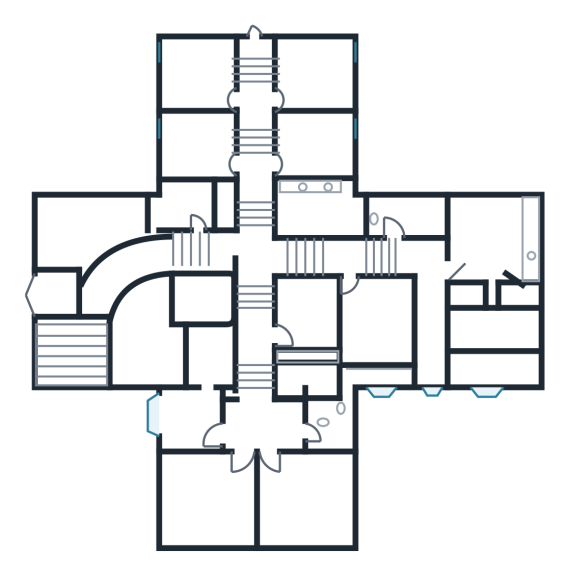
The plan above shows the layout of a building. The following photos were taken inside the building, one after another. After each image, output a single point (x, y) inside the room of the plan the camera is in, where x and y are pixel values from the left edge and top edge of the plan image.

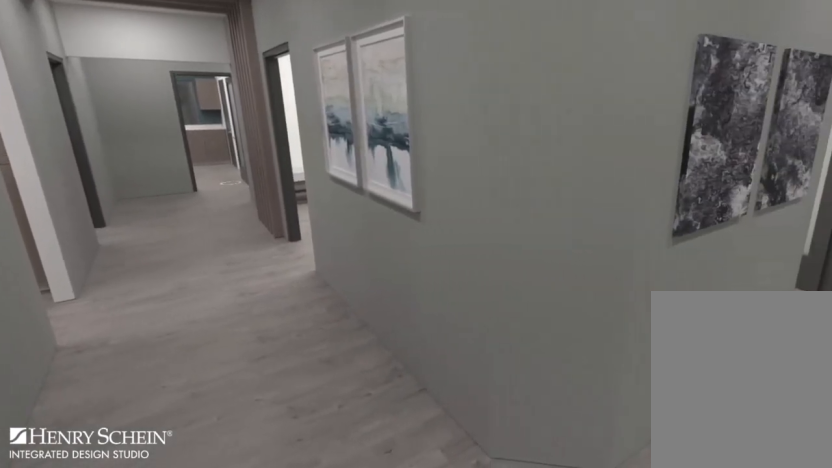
(258, 255)
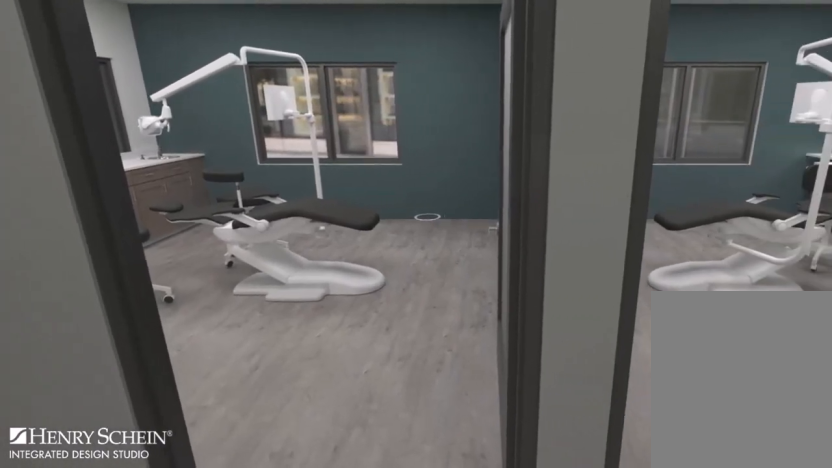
(264, 423)
